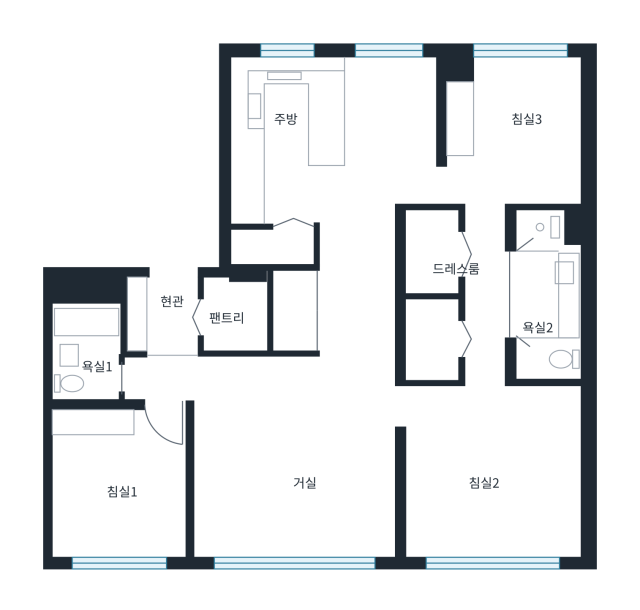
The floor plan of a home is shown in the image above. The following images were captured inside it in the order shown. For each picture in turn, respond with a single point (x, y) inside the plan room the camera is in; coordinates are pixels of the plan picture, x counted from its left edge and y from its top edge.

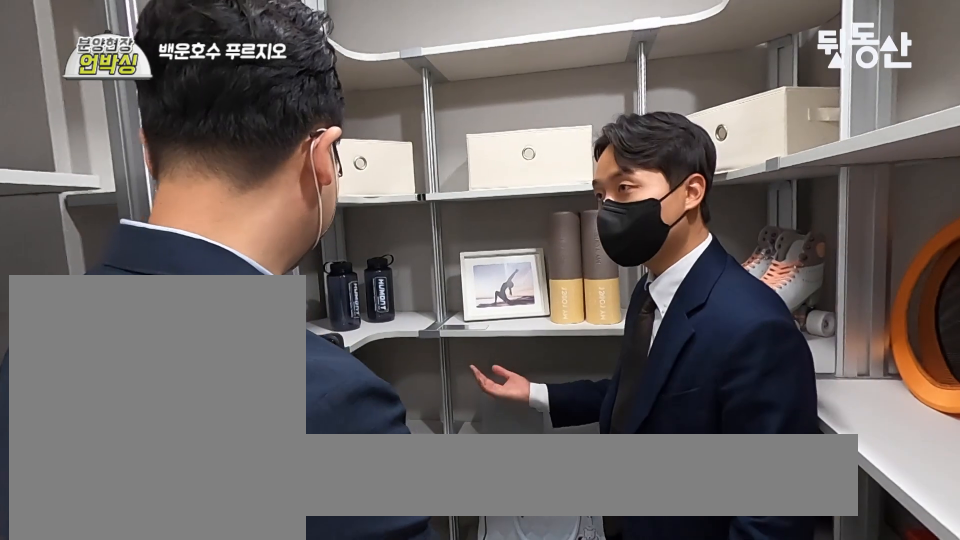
(166, 320)
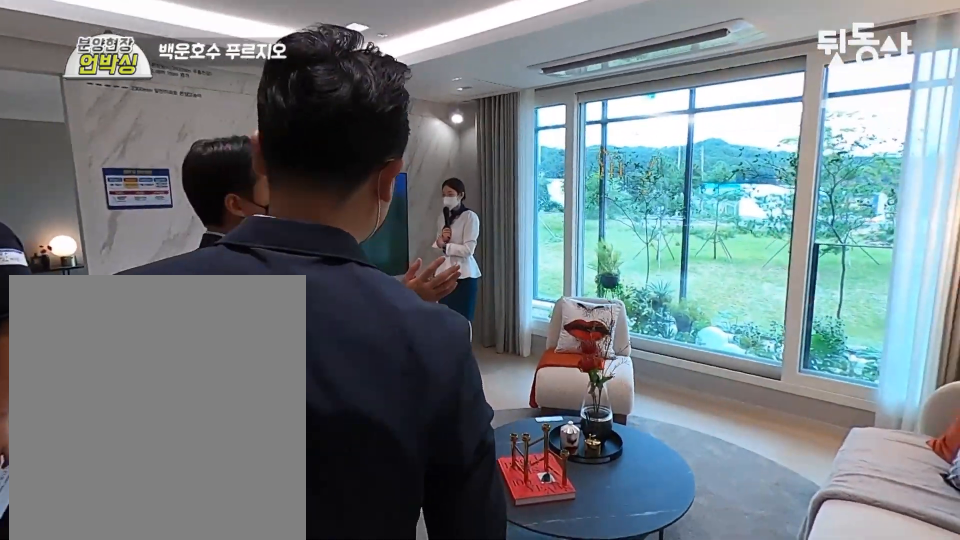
(307, 499)
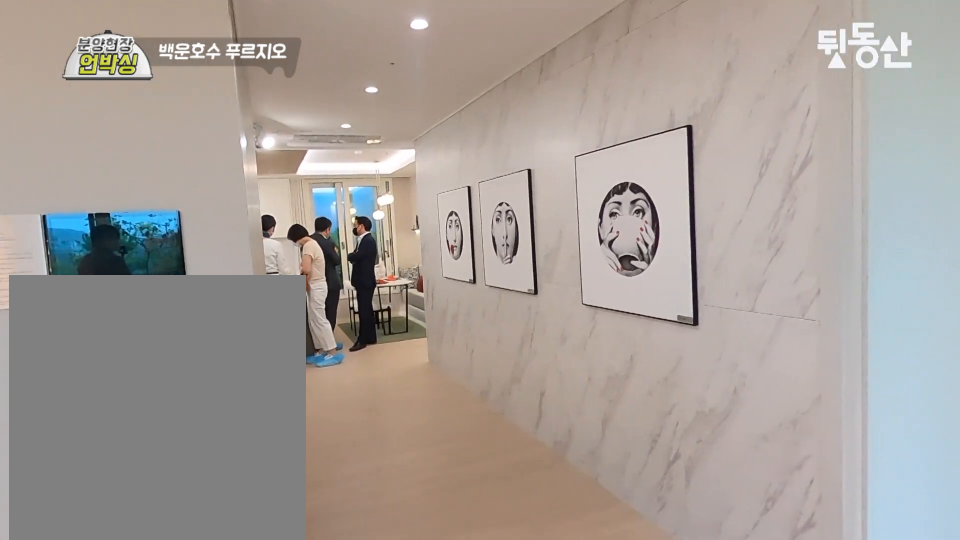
(308, 500)
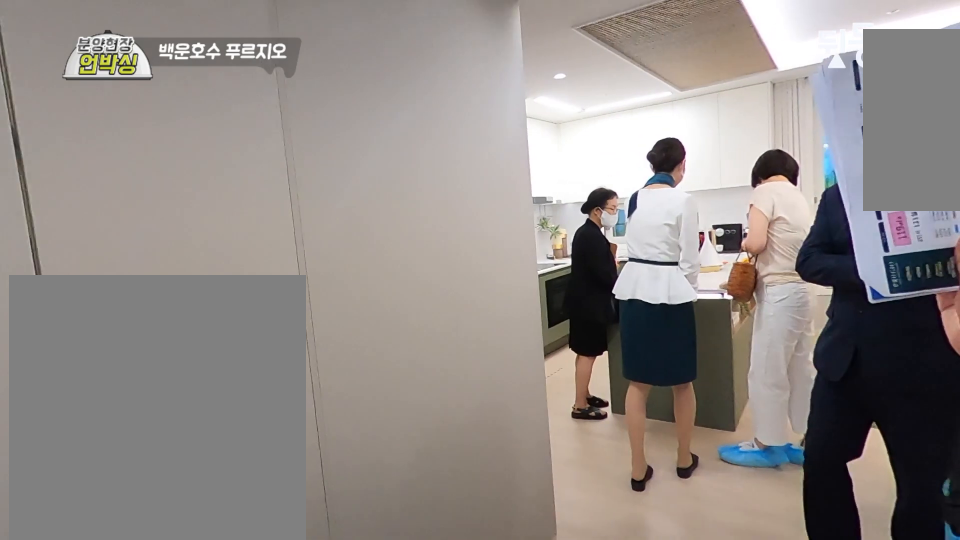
(357, 322)
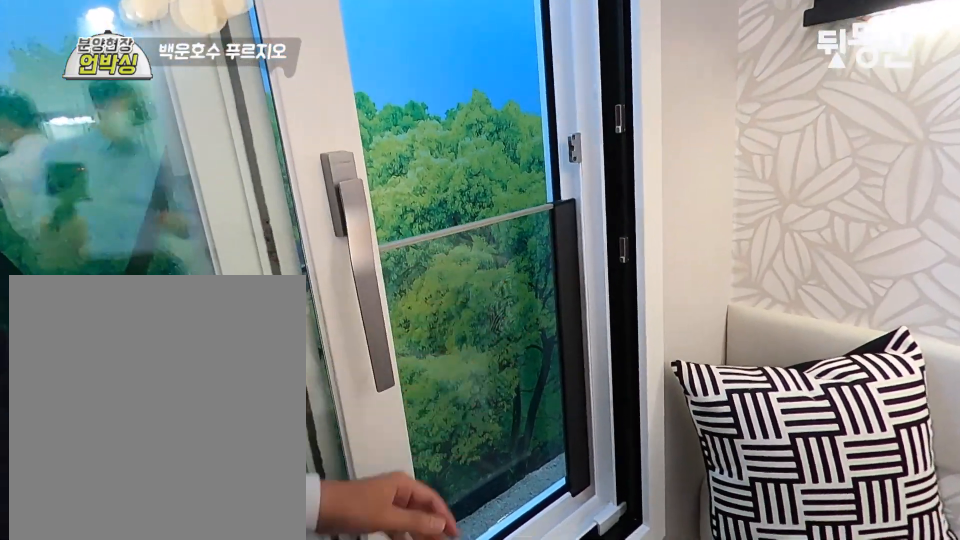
(387, 153)
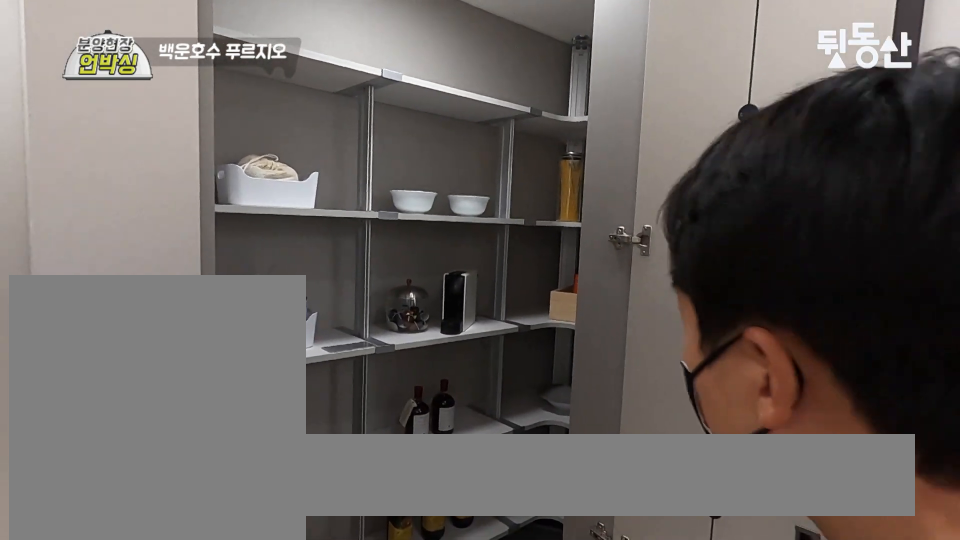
(295, 232)
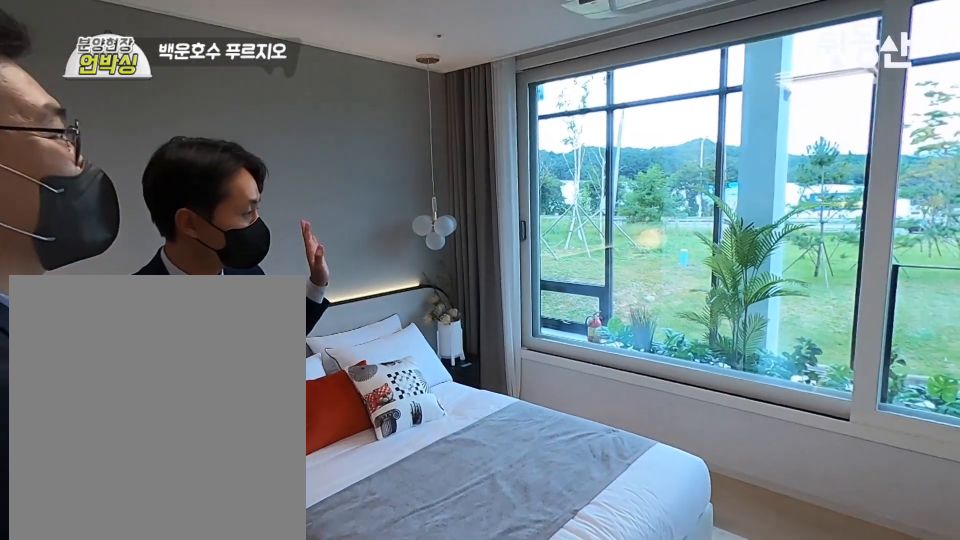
(491, 496)
